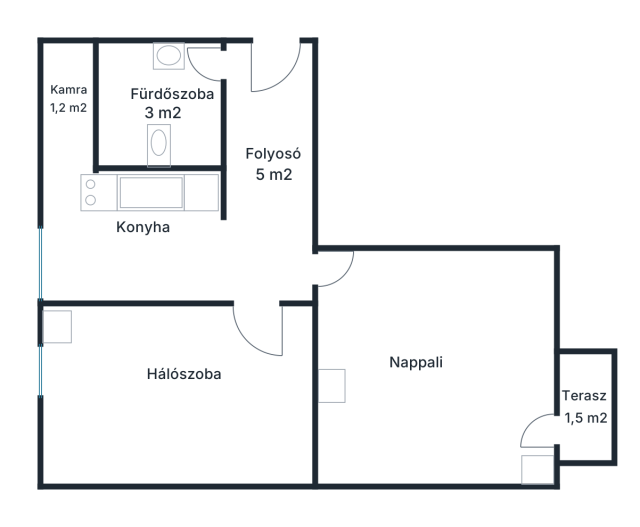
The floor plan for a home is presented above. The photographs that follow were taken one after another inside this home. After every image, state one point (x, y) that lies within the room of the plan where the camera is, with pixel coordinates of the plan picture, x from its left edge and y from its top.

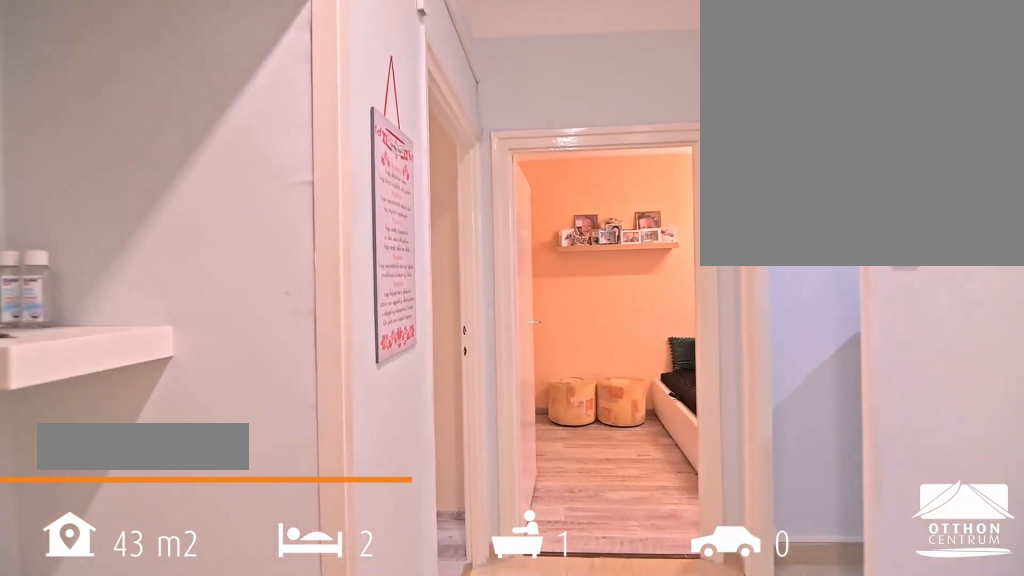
(269, 165)
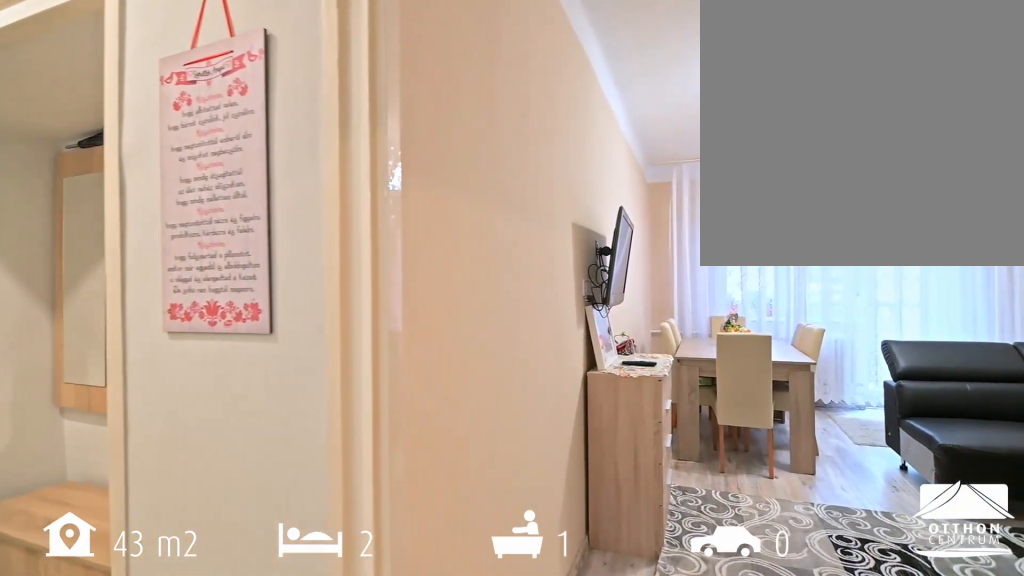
(269, 165)
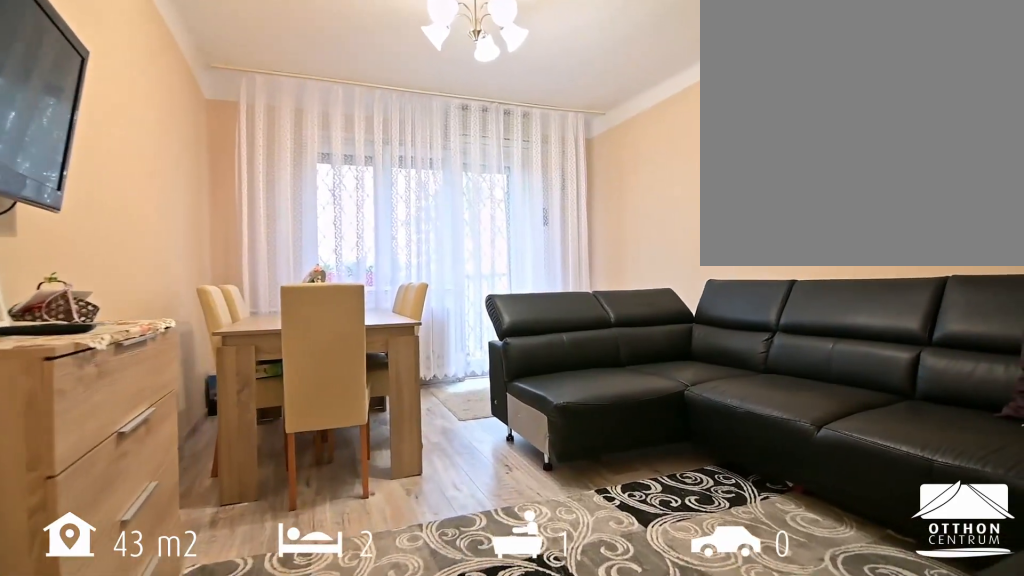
(435, 373)
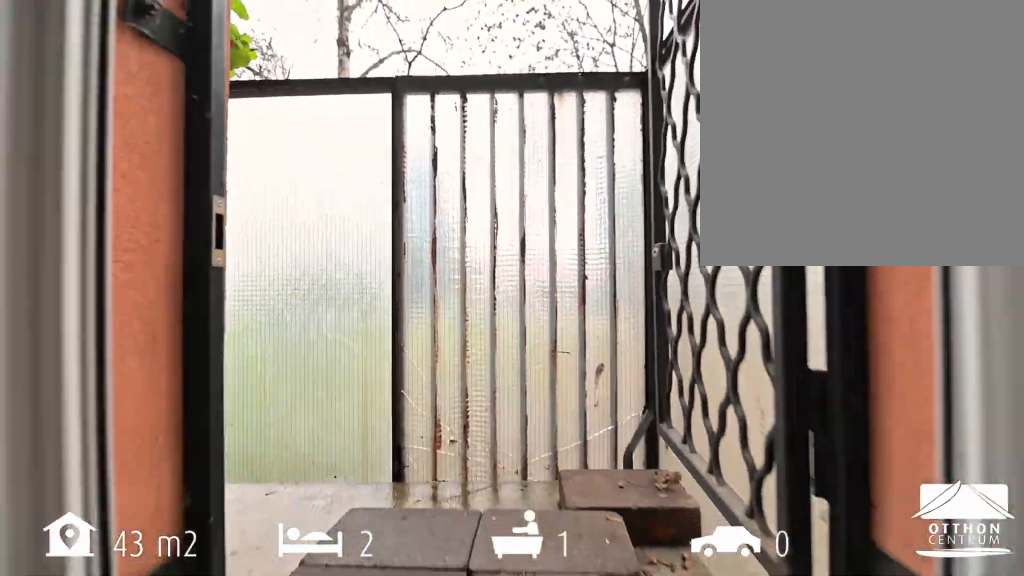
(585, 406)
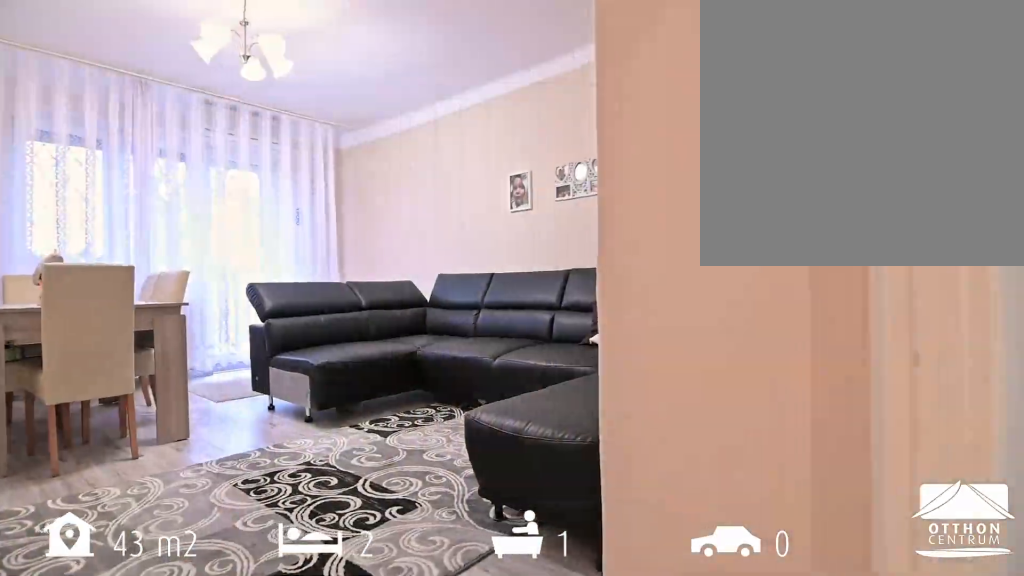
(268, 273)
